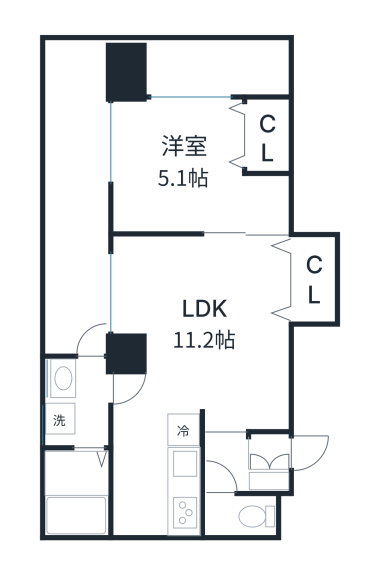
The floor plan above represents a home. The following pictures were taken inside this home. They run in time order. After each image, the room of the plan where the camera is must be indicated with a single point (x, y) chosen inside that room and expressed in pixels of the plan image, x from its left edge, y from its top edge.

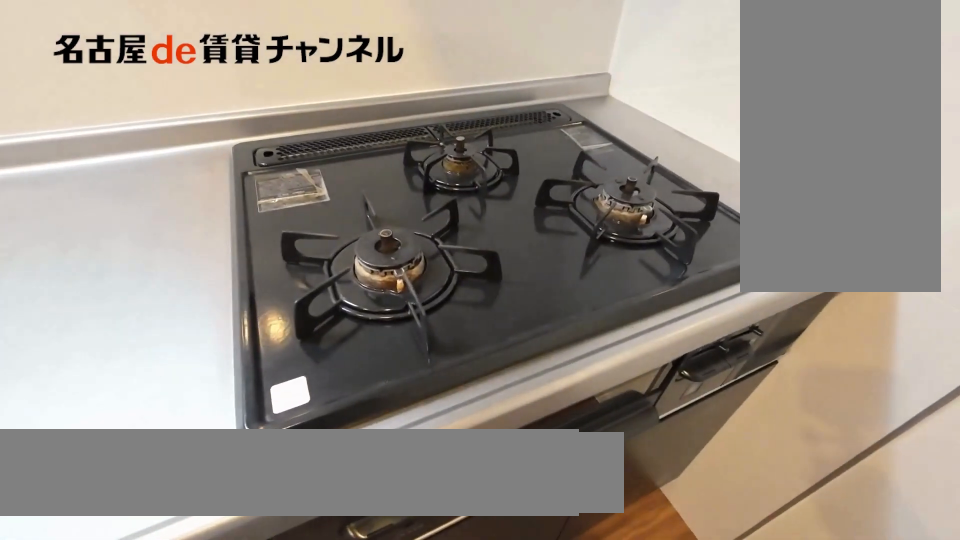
(185, 471)
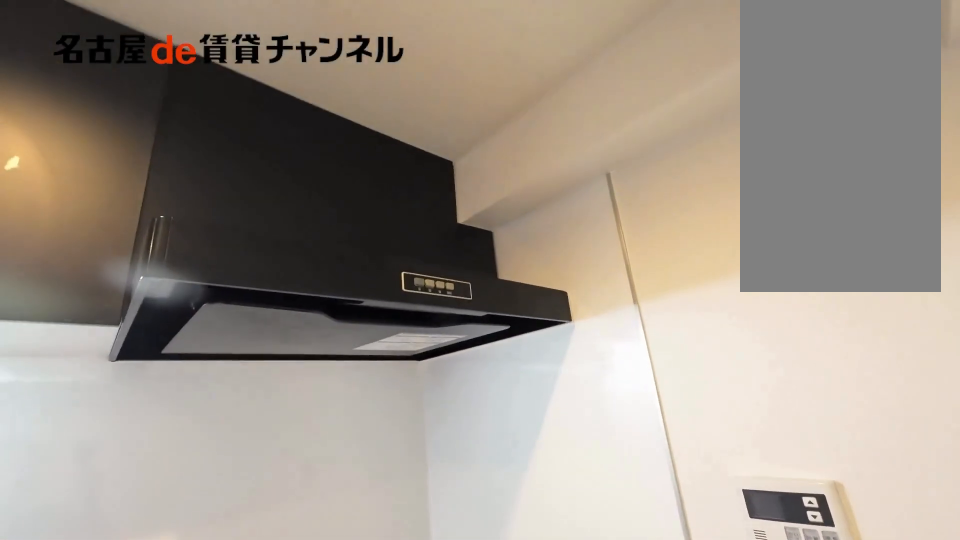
(185, 471)
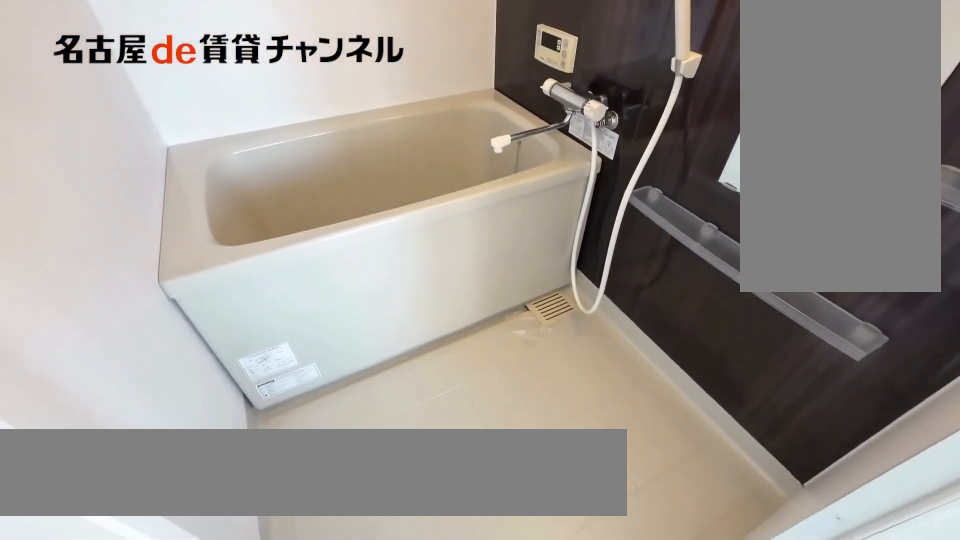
(79, 490)
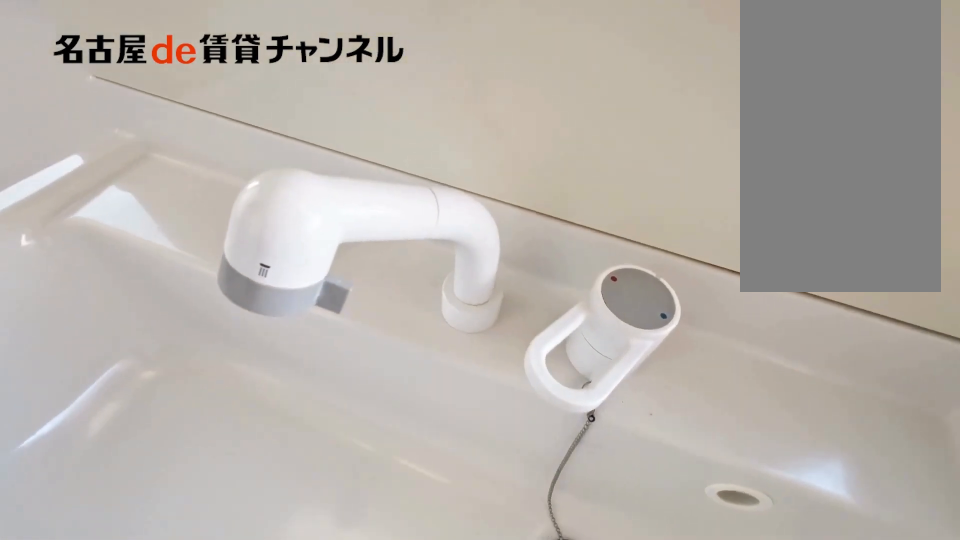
(79, 401)
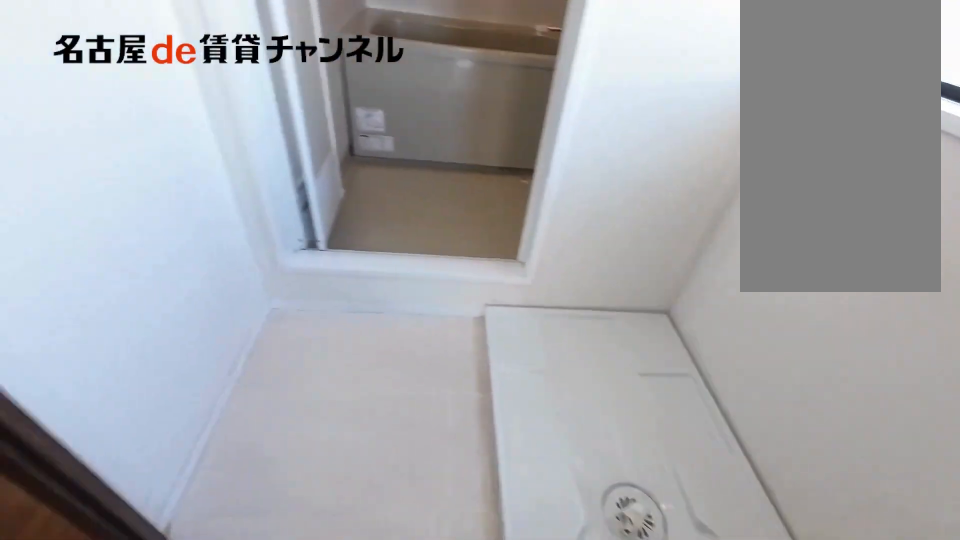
(79, 401)
